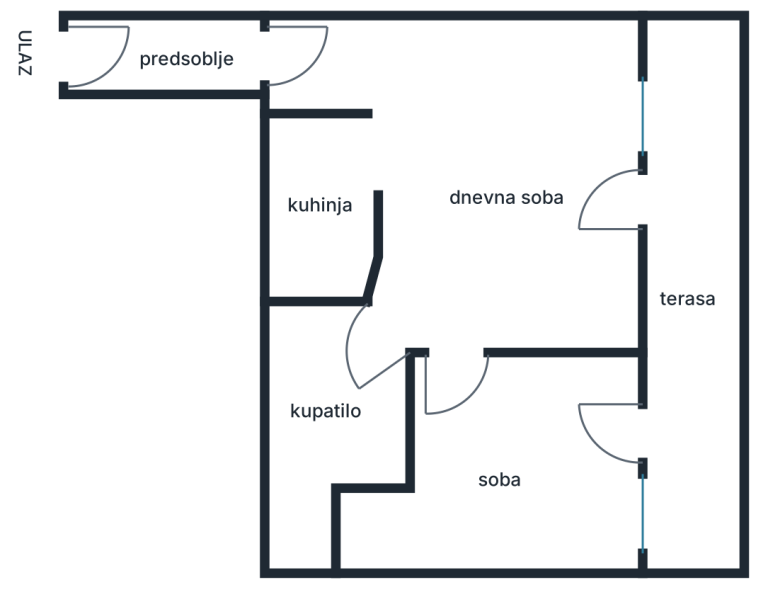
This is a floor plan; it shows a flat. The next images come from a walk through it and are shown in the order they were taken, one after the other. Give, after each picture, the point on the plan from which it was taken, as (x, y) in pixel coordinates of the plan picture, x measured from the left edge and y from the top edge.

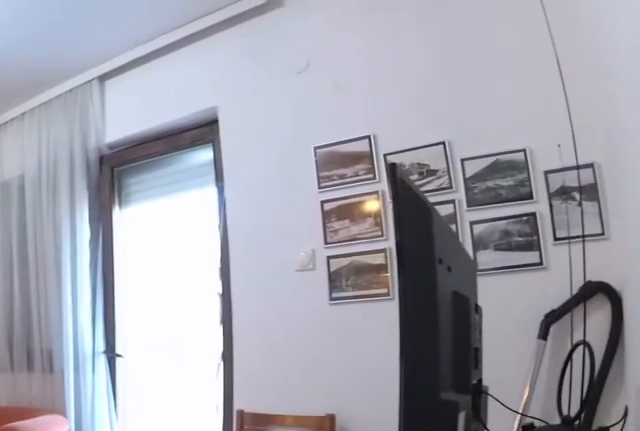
(456, 342)
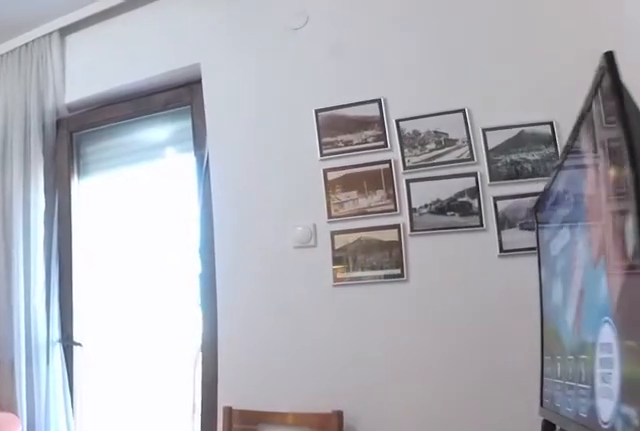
(496, 304)
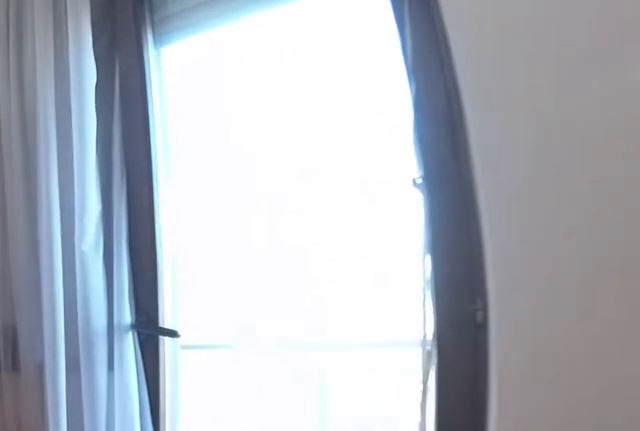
(550, 252)
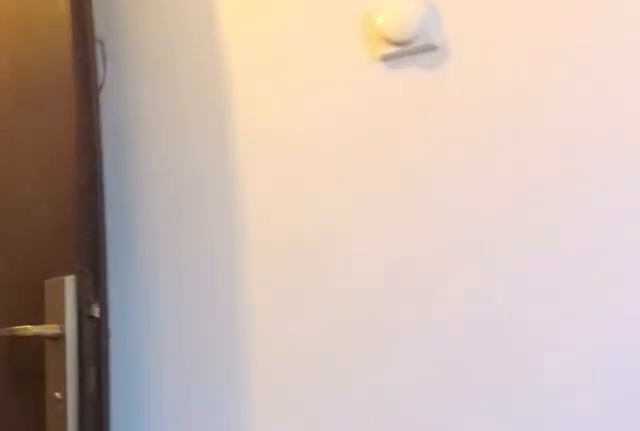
(394, 95)
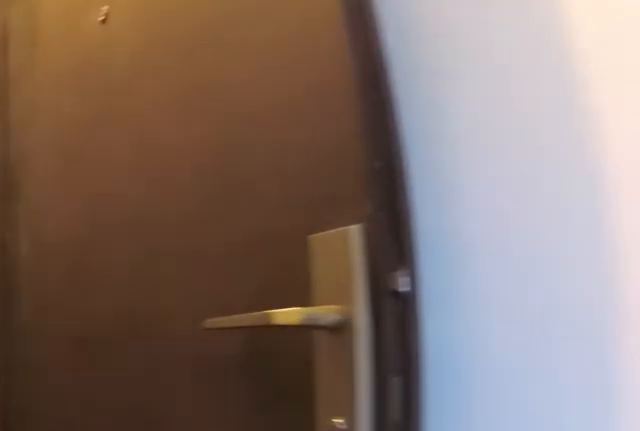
(371, 84)
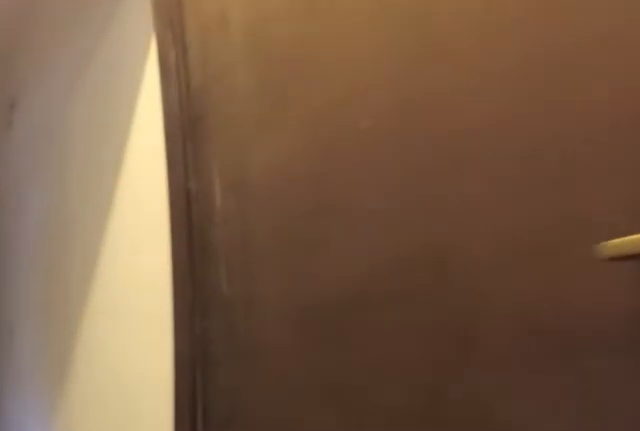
(346, 75)
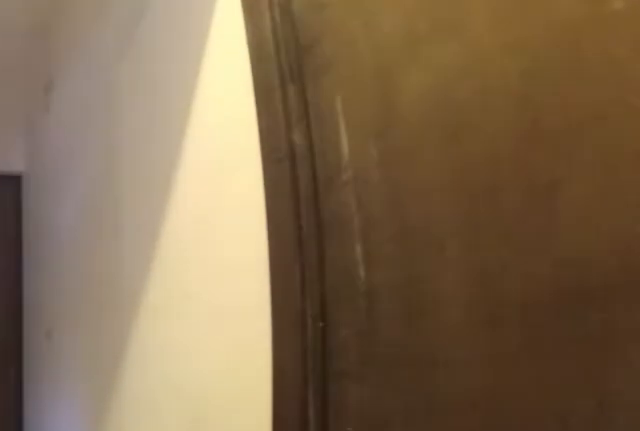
(319, 69)
